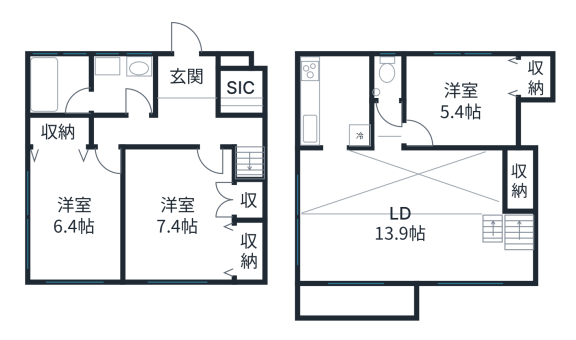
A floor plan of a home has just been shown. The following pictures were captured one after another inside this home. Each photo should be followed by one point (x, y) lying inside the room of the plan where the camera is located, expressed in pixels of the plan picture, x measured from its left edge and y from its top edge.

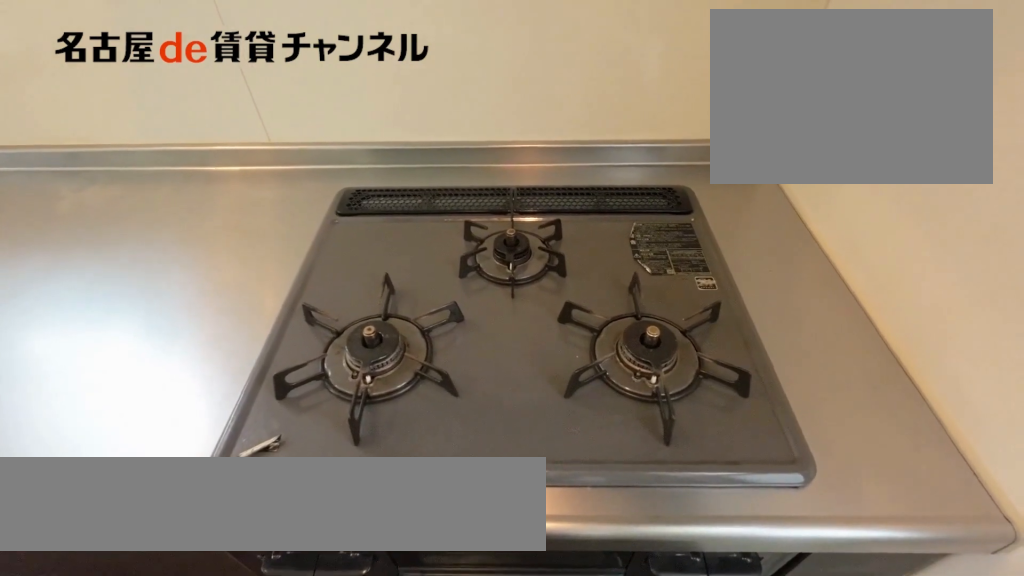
(334, 101)
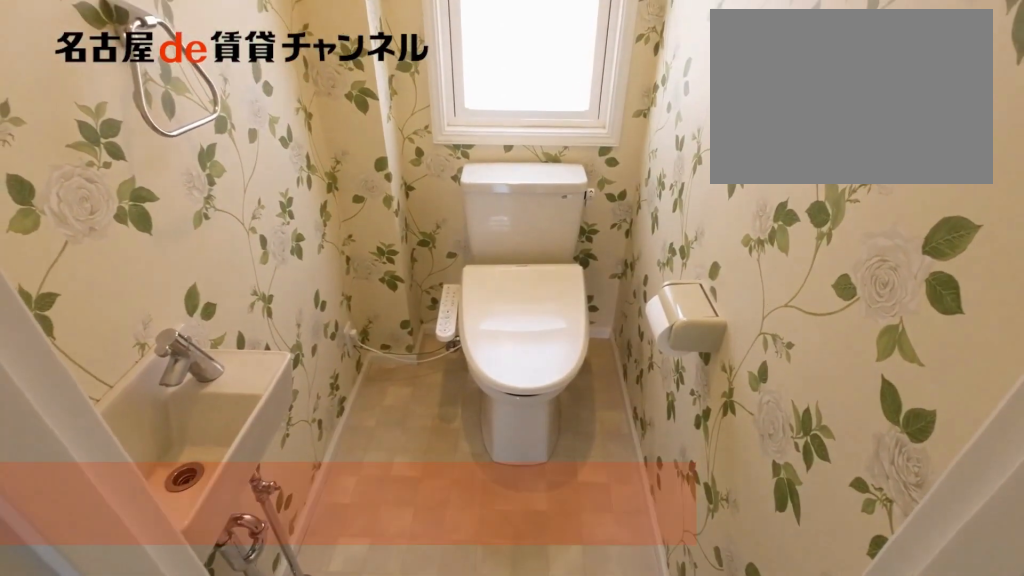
(387, 79)
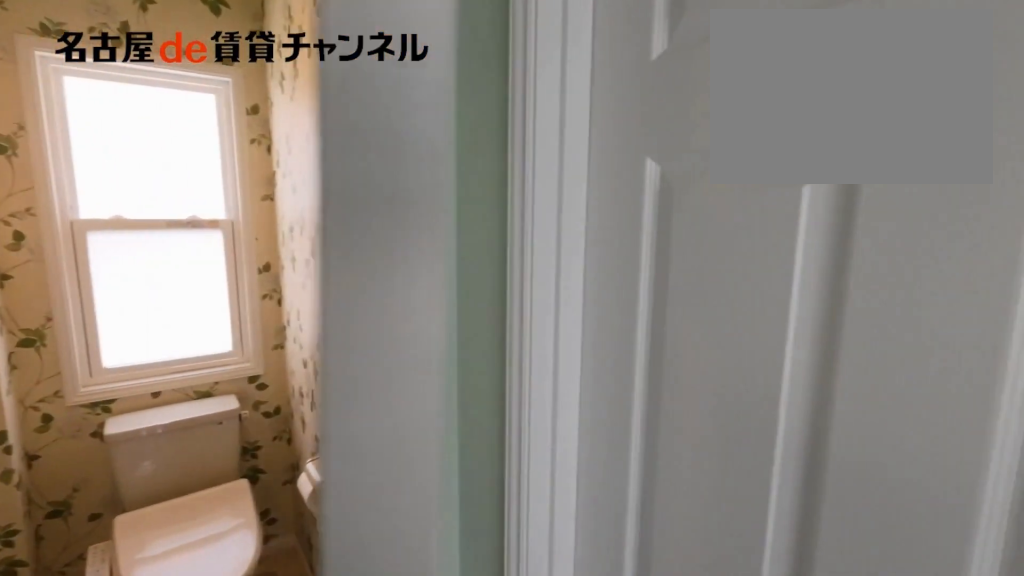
(387, 79)
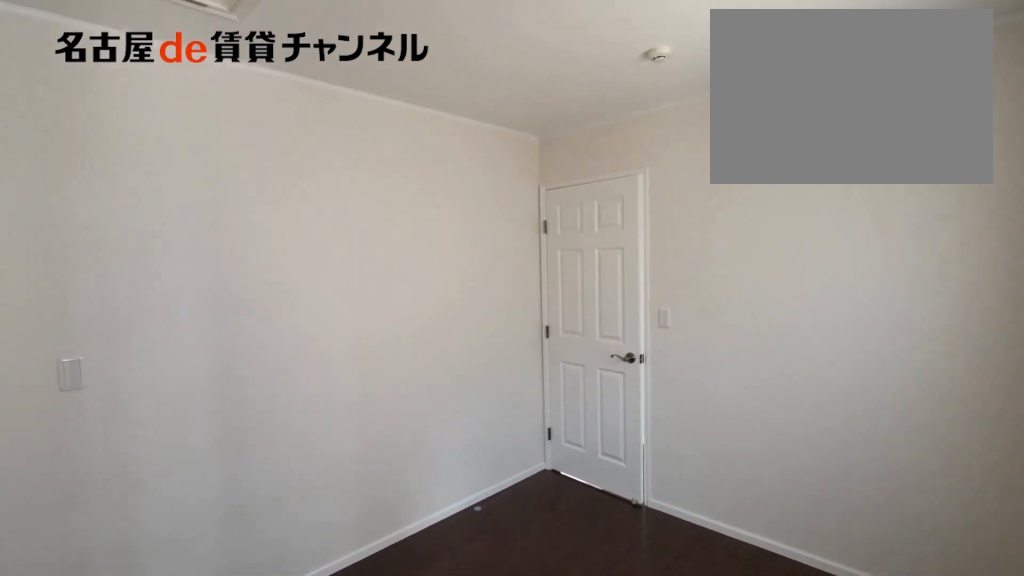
(470, 98)
